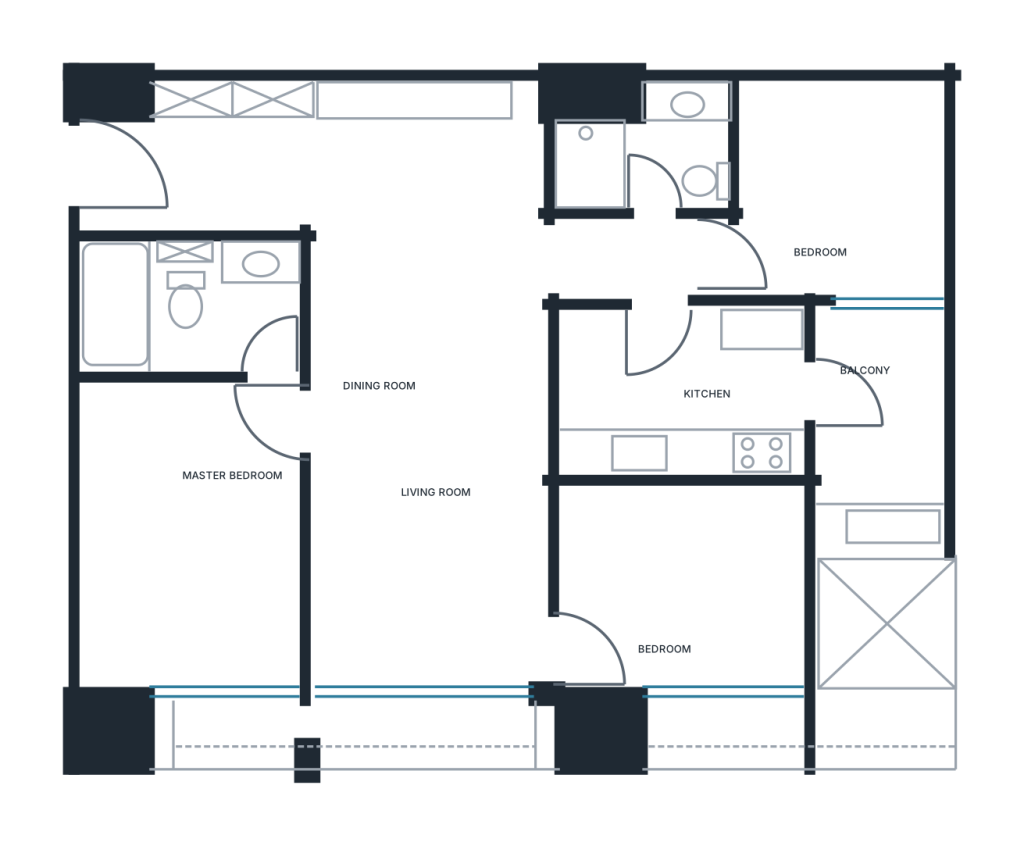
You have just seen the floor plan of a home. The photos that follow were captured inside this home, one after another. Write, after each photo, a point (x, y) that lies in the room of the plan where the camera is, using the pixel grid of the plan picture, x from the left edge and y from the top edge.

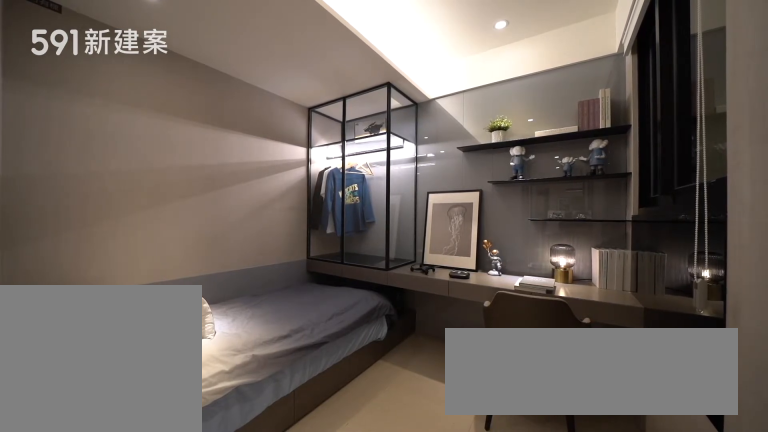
(835, 192)
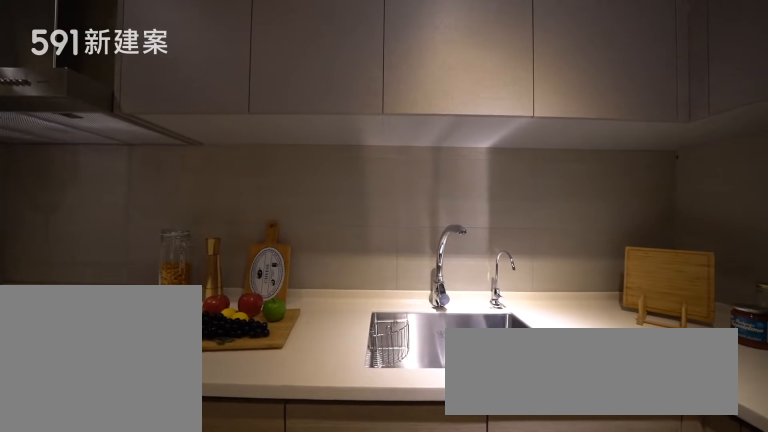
(685, 389)
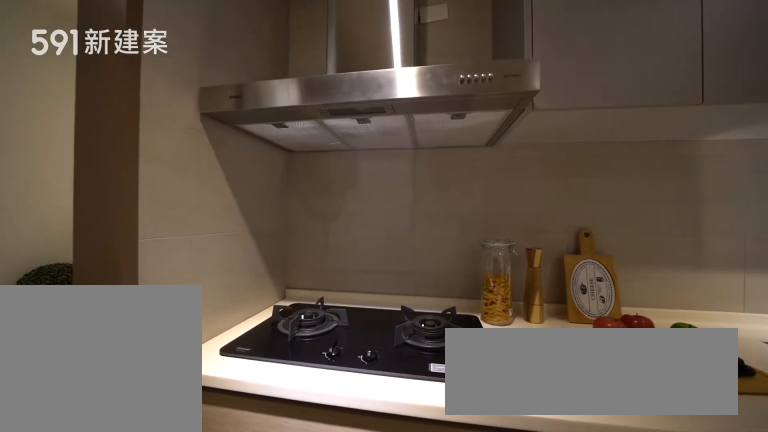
(685, 389)
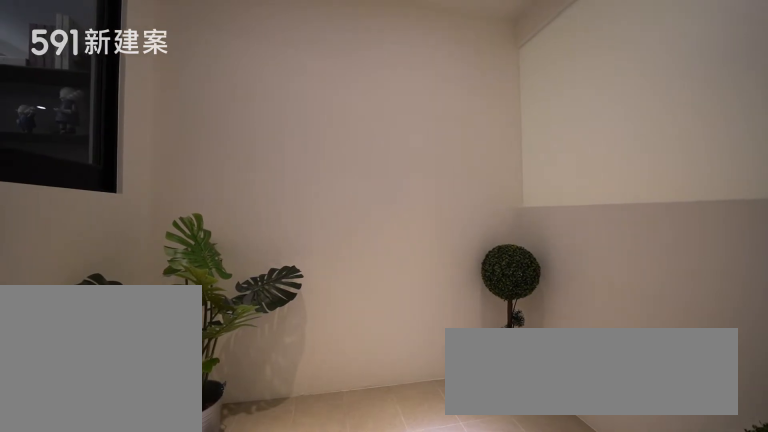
(883, 404)
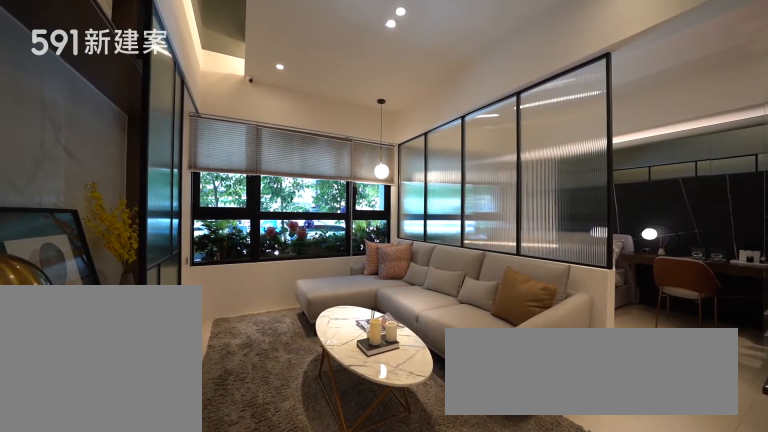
(430, 564)
